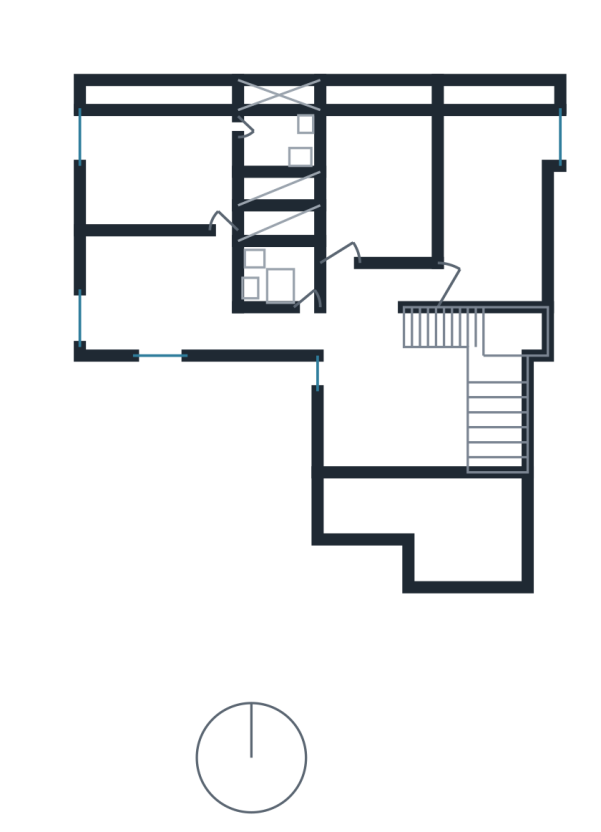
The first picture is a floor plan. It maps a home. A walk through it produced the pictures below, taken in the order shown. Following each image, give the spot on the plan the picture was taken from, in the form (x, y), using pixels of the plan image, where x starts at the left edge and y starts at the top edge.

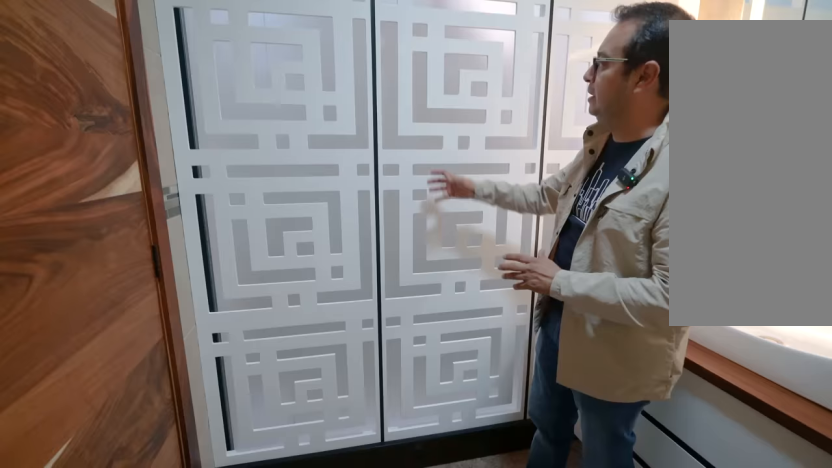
(279, 136)
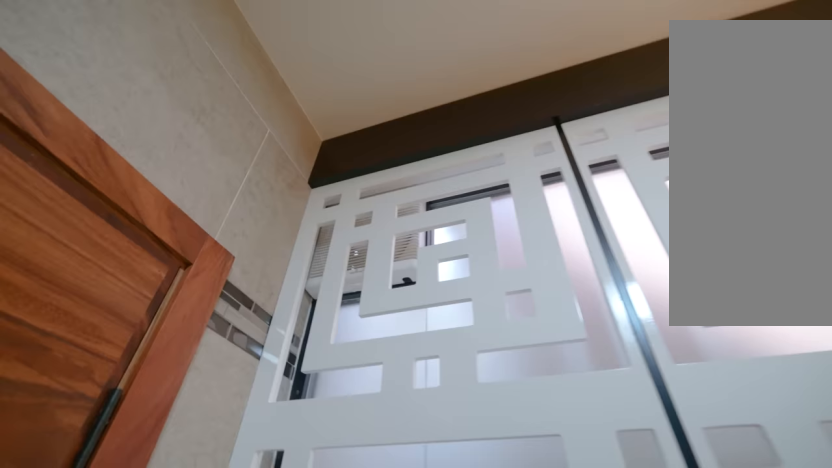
(280, 137)
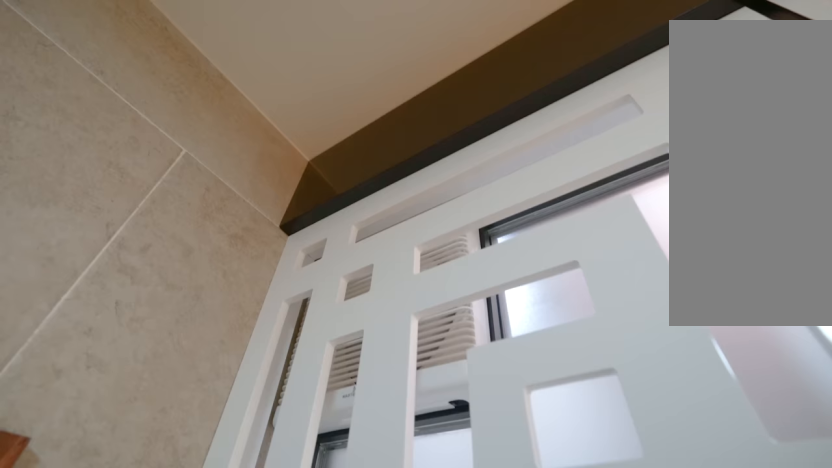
(279, 136)
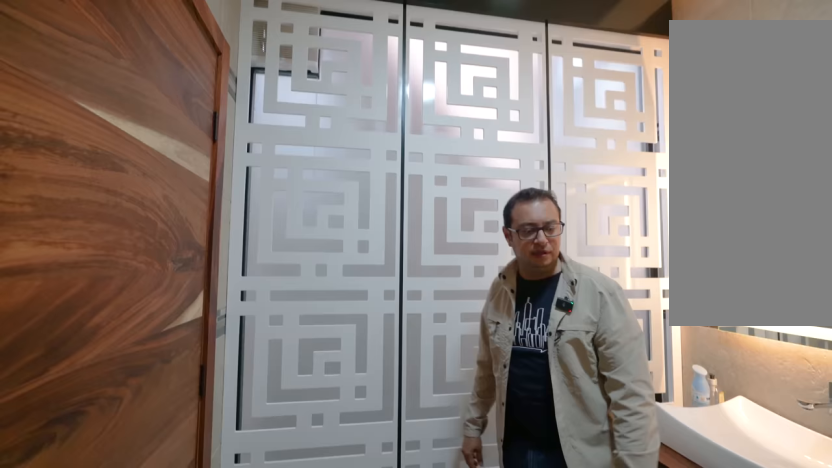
(279, 136)
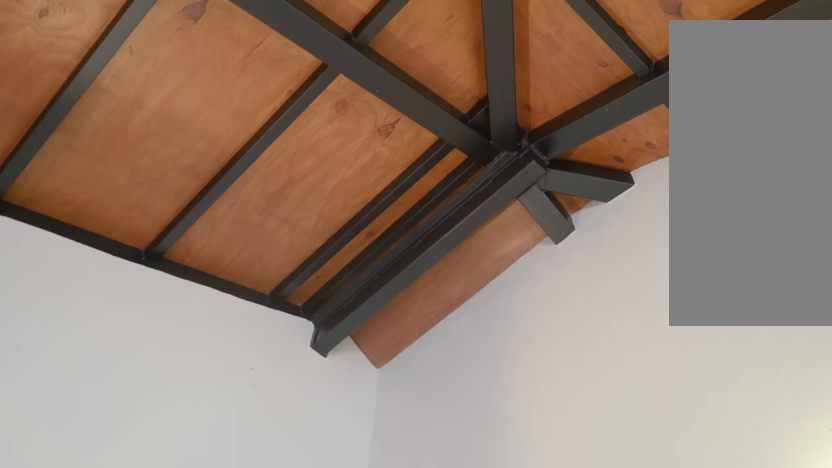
(221, 137)
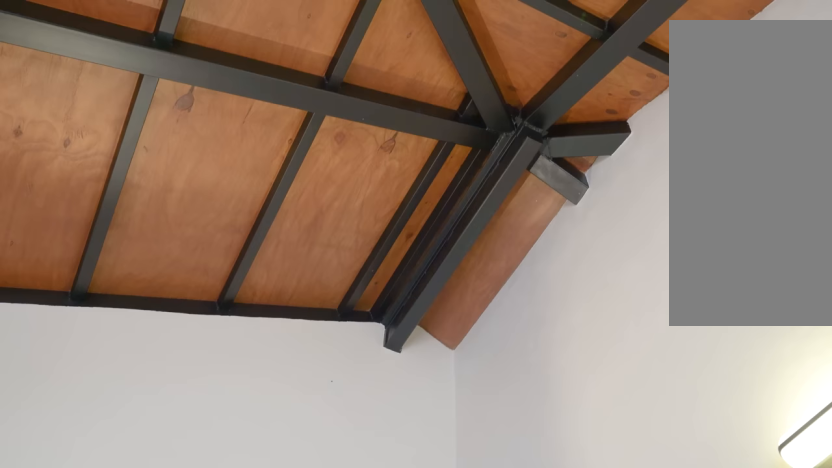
(209, 154)
